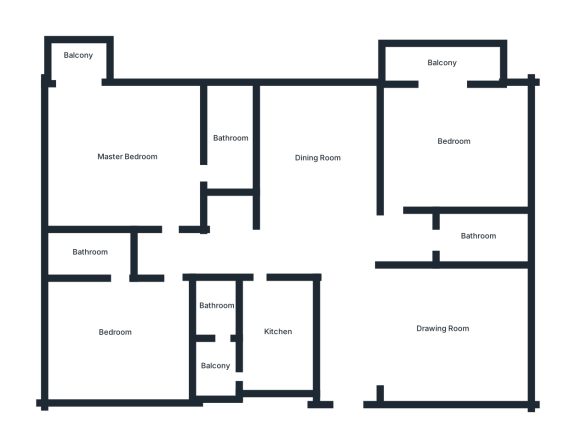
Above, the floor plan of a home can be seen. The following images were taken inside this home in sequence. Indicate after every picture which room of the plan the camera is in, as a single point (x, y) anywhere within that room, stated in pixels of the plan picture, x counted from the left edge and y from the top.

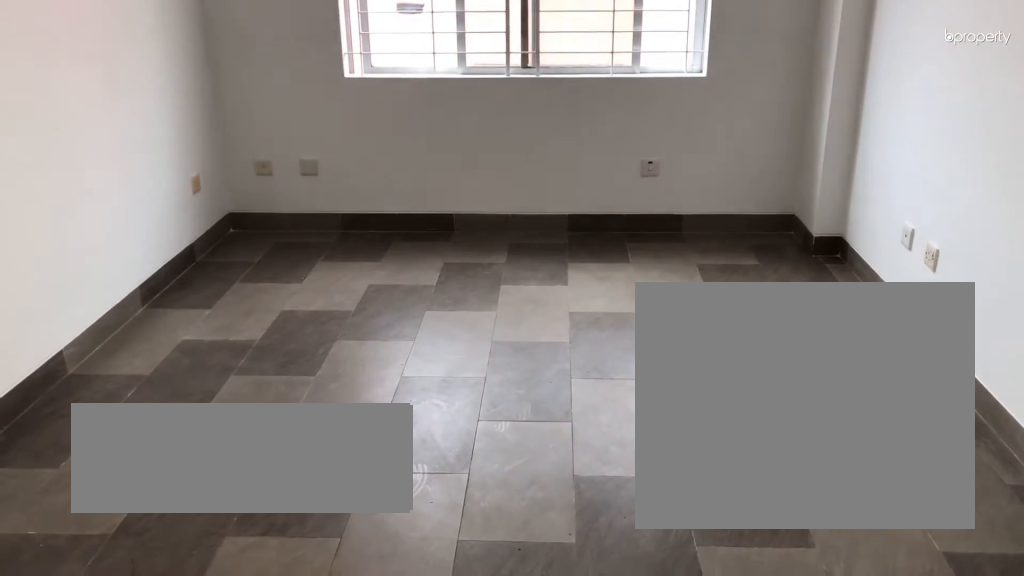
(438, 327)
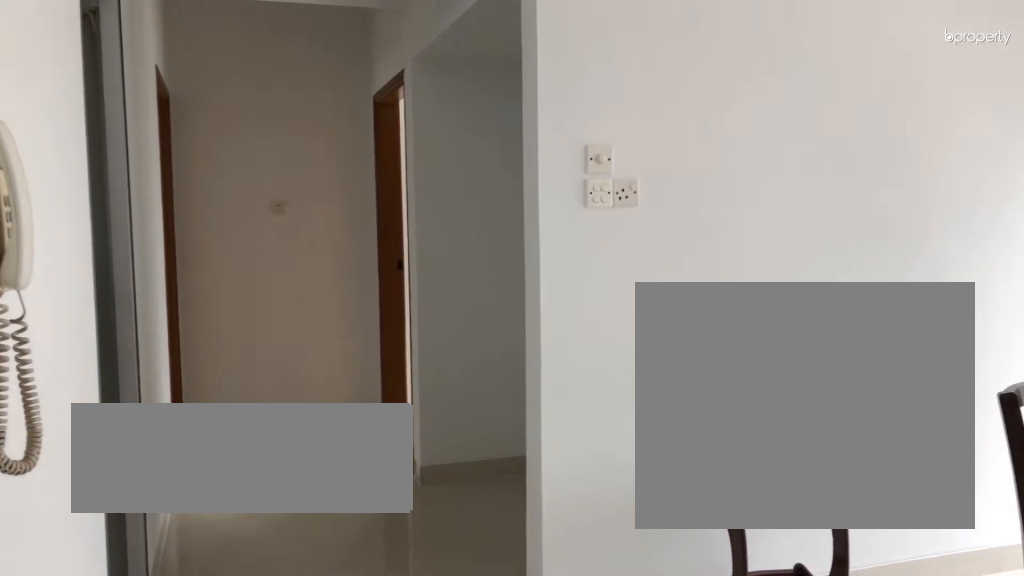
(318, 156)
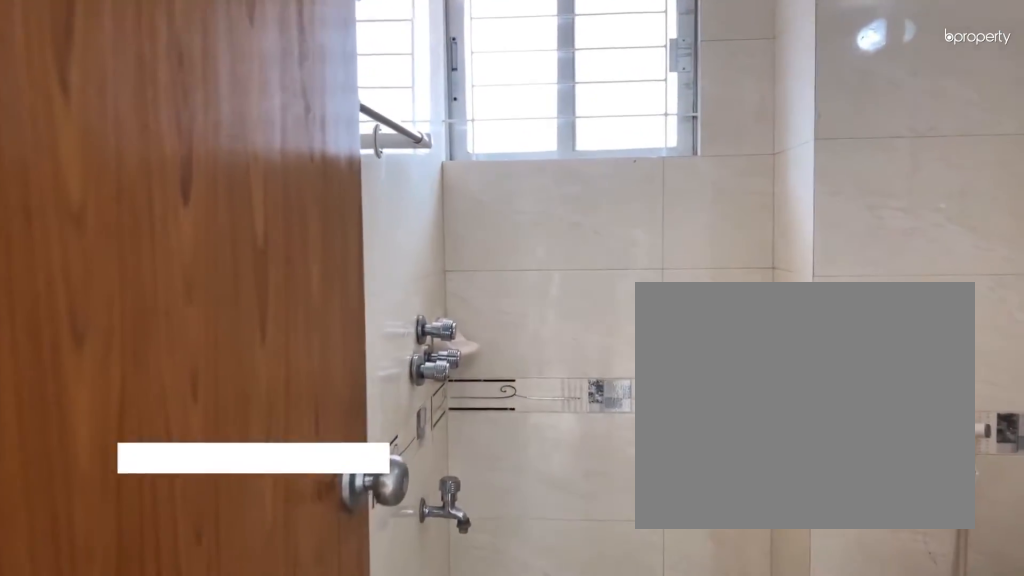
(478, 236)
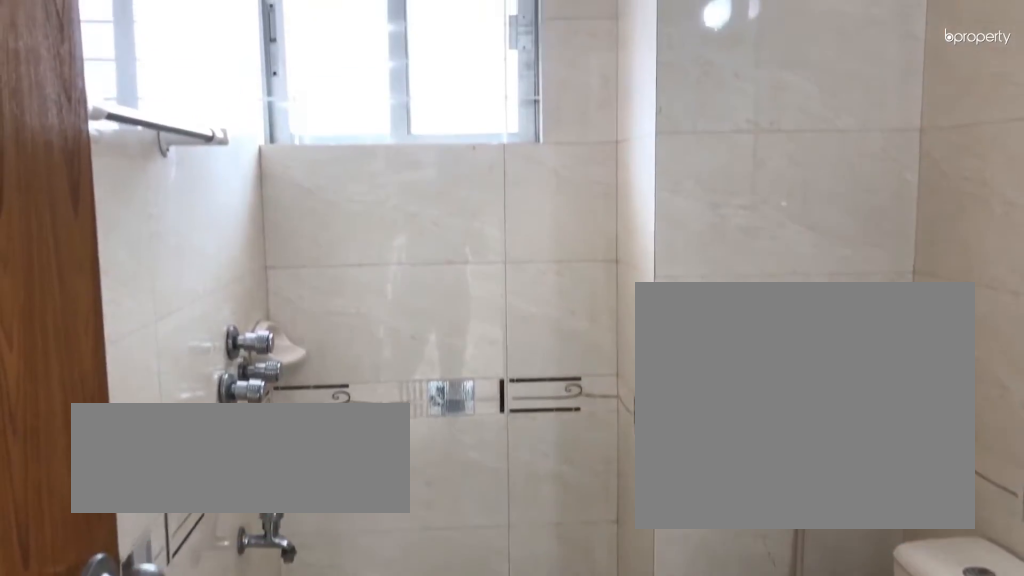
(478, 236)
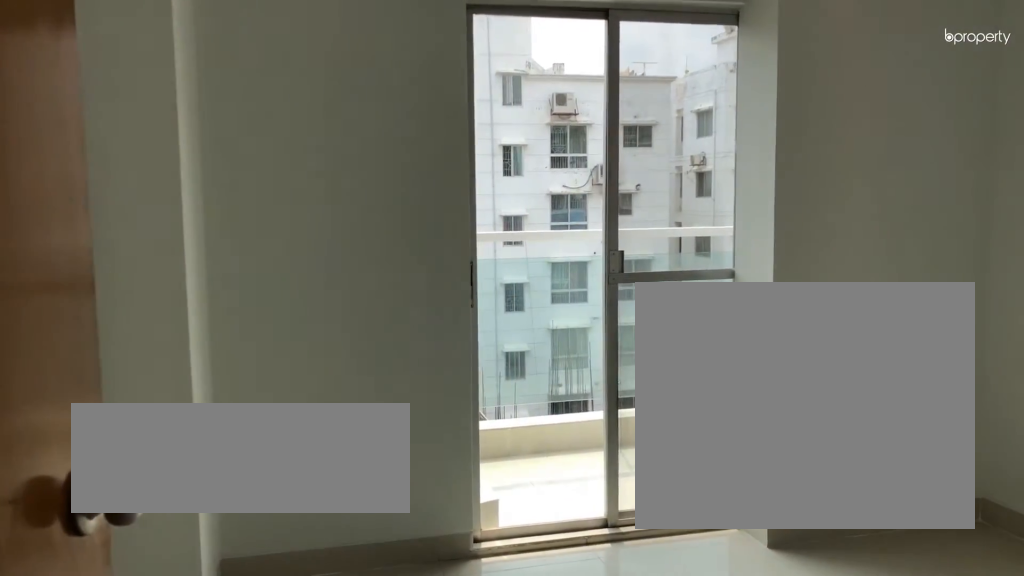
(454, 141)
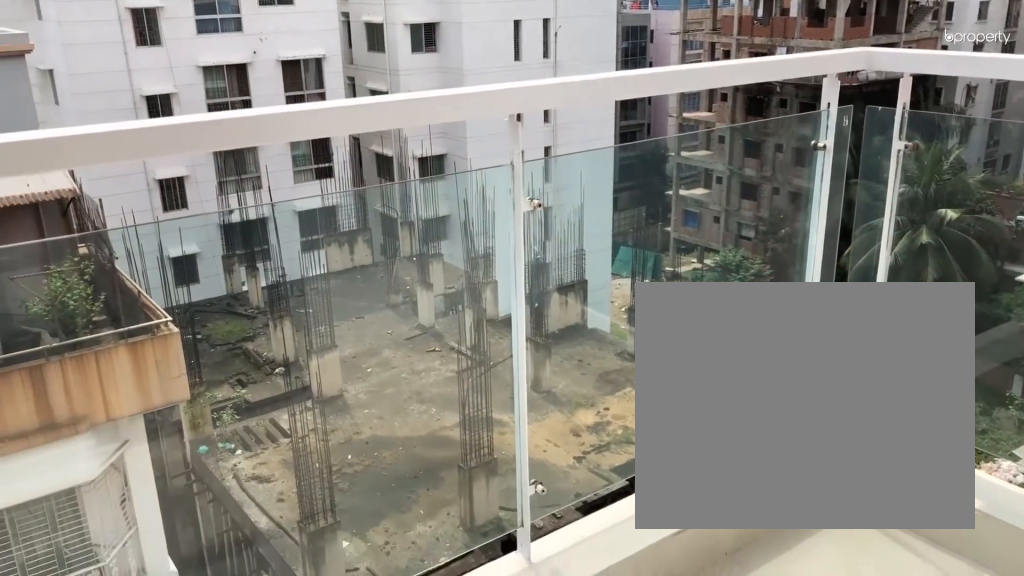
(442, 62)
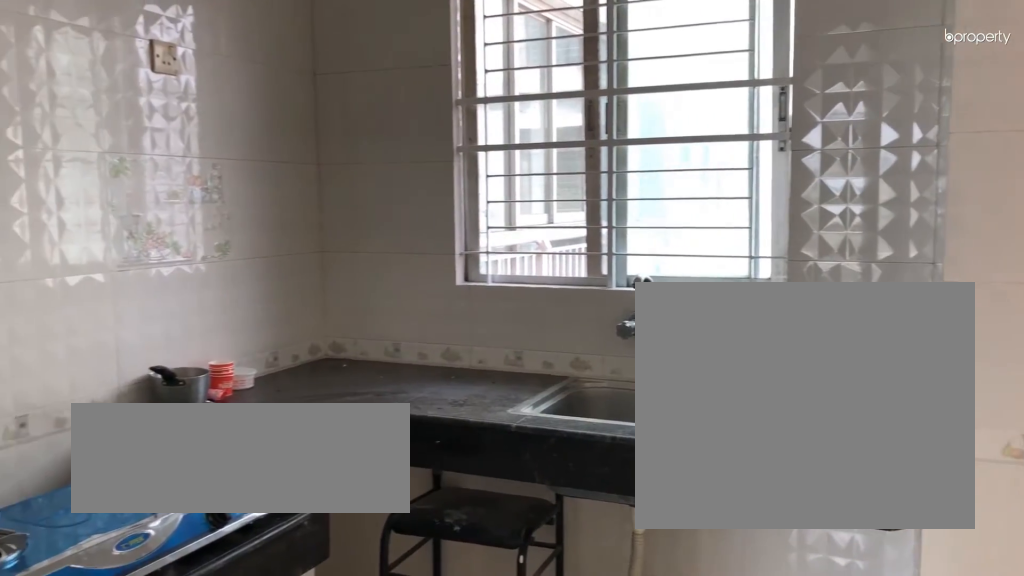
(278, 331)
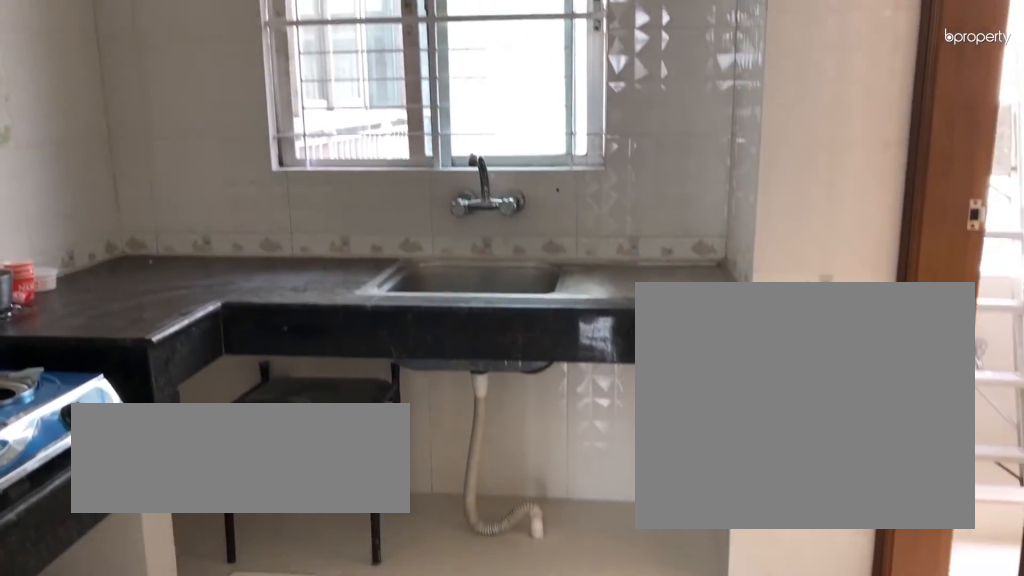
(278, 331)
